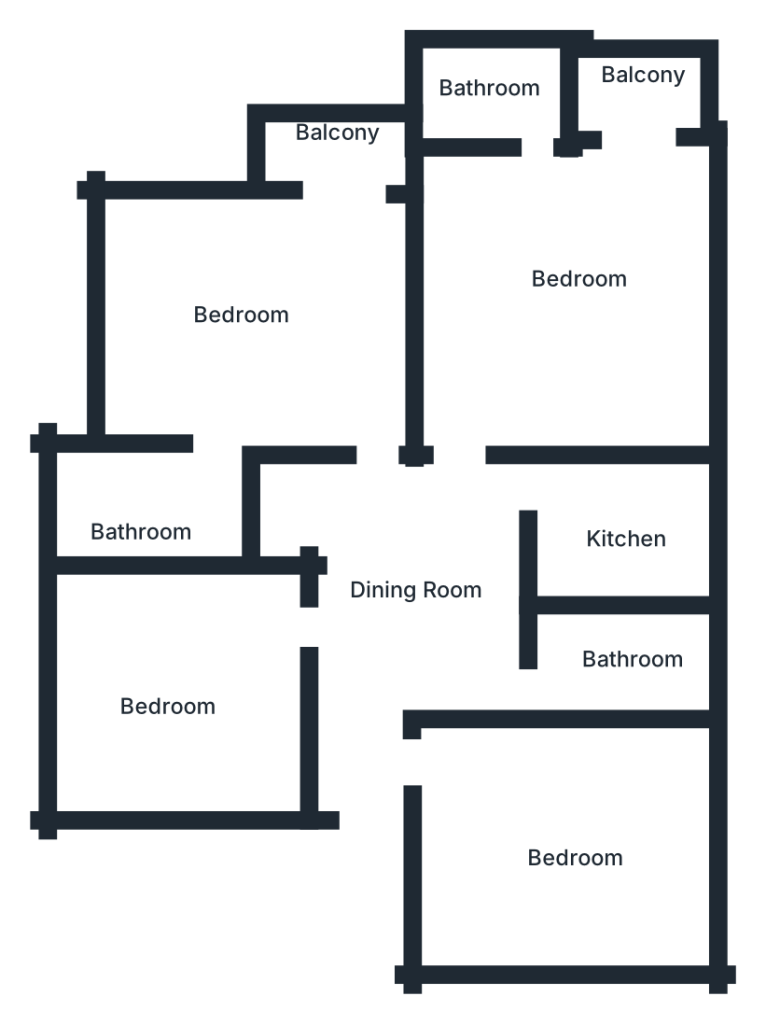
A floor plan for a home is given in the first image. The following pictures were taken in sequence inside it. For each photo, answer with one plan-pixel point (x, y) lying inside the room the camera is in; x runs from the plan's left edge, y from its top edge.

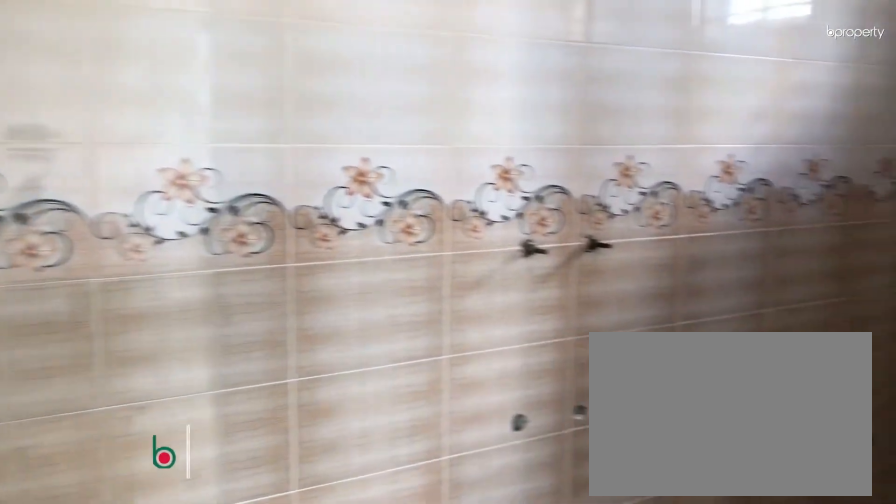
(155, 508)
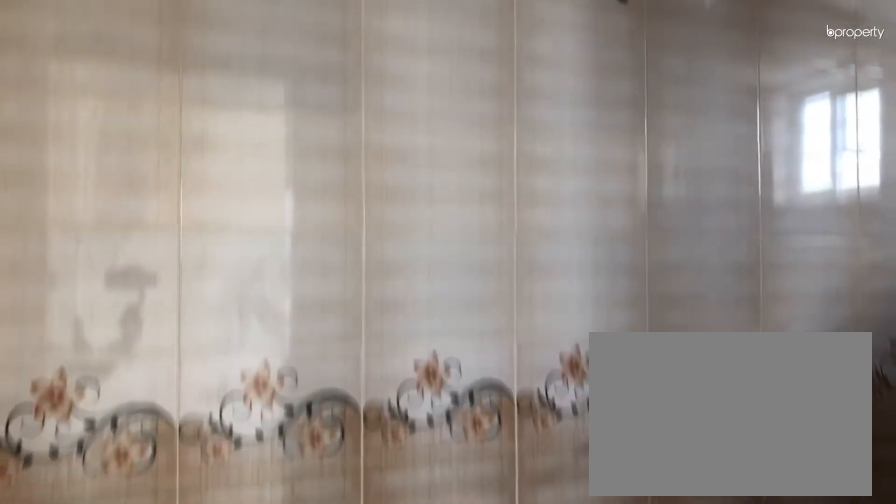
(155, 508)
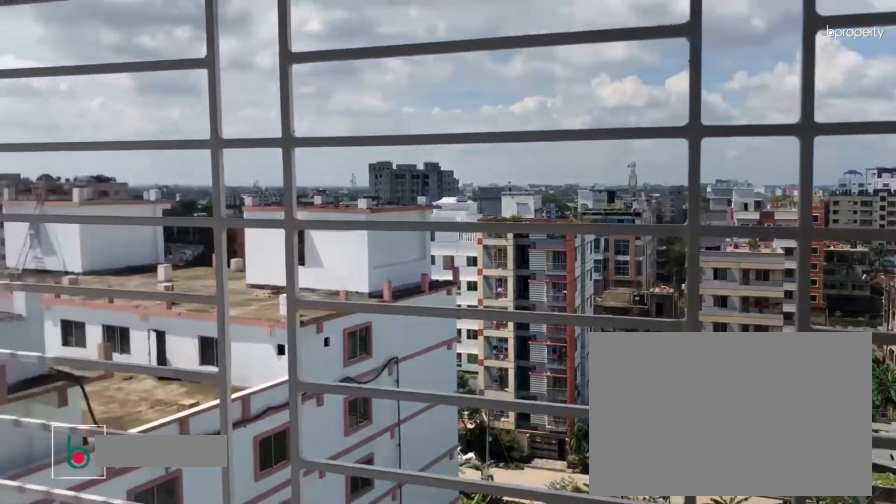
(326, 154)
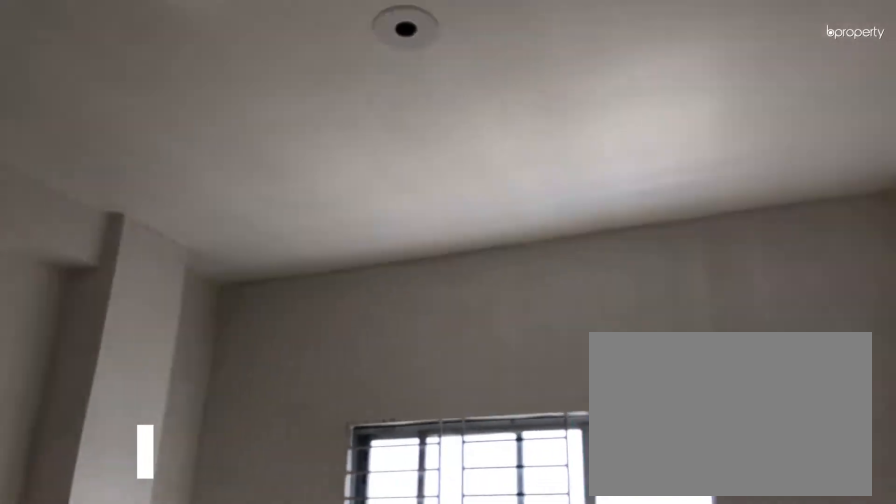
(173, 695)
